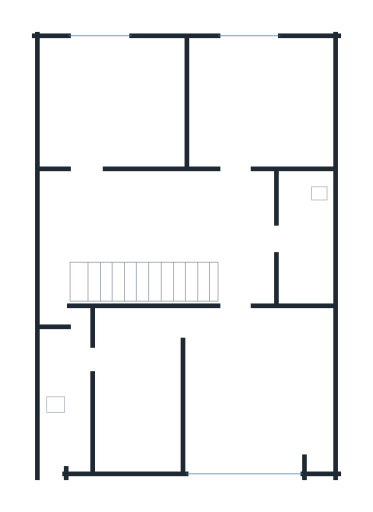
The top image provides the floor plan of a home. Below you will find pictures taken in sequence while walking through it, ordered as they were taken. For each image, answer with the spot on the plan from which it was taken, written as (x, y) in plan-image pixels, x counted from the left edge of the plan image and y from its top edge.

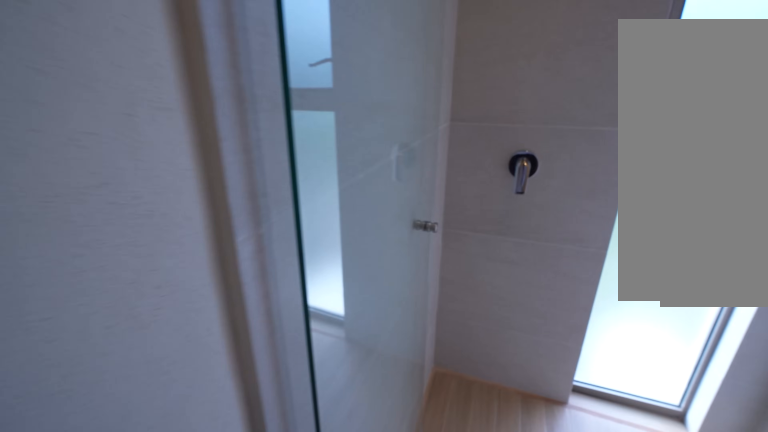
(72, 410)
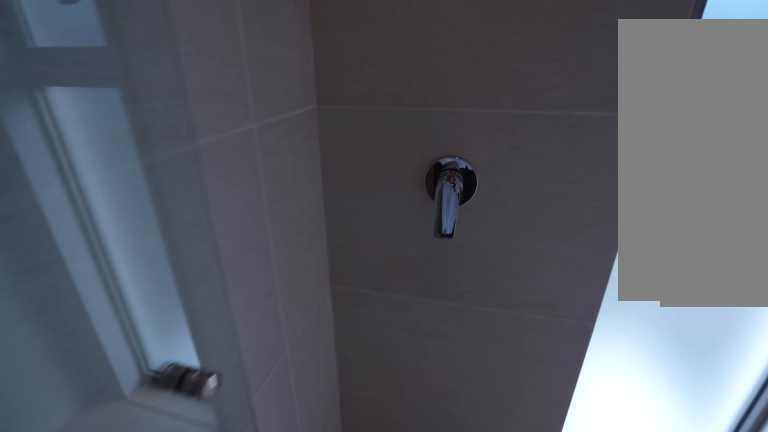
(77, 421)
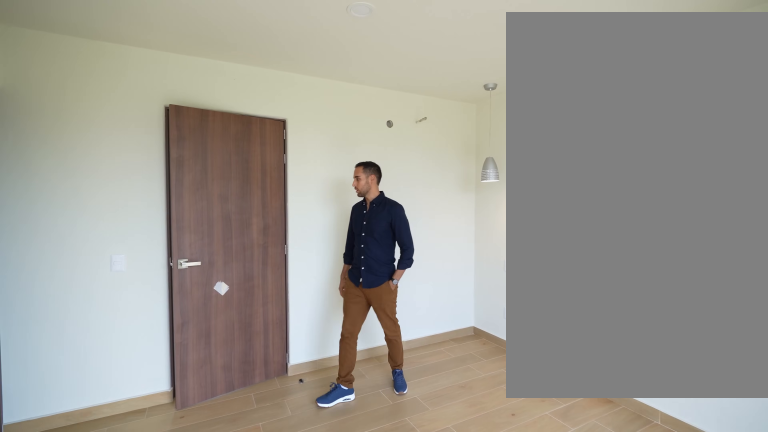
(201, 454)
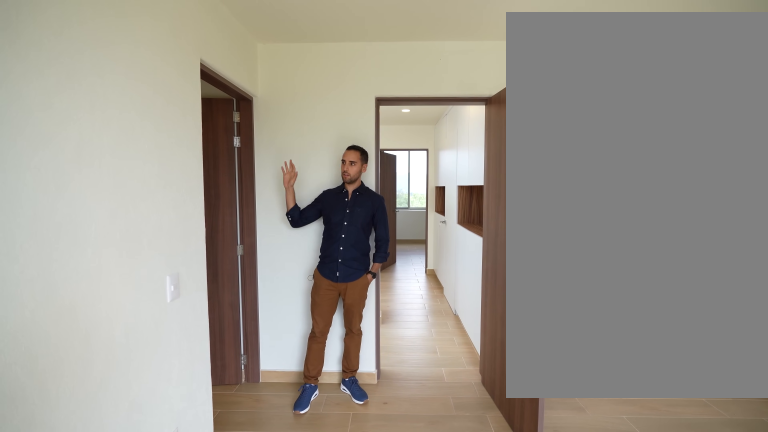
(227, 459)
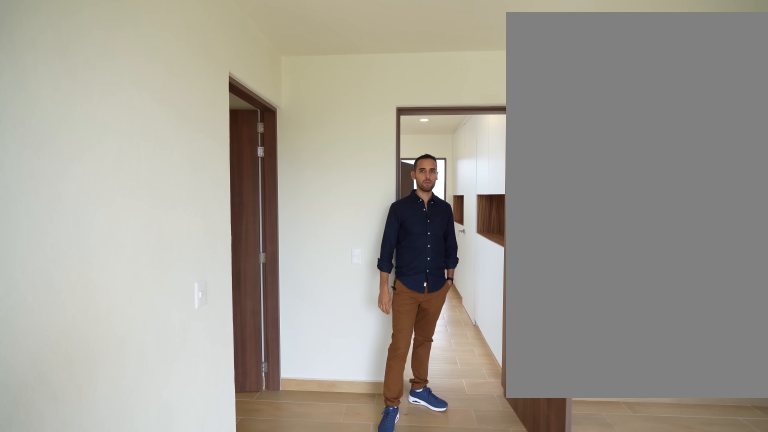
(227, 459)
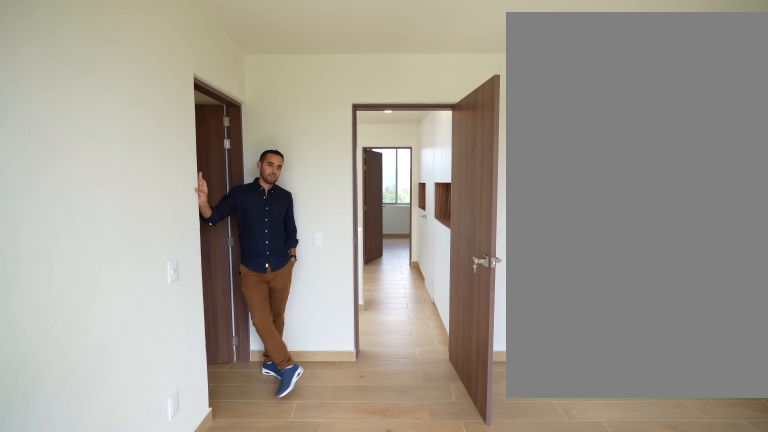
(228, 459)
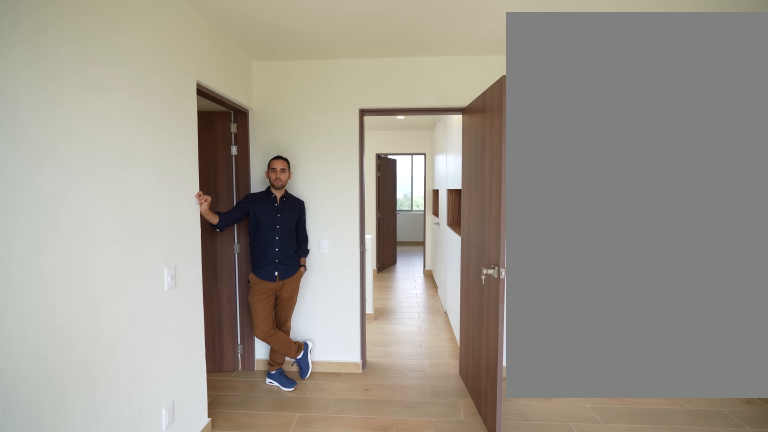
(230, 459)
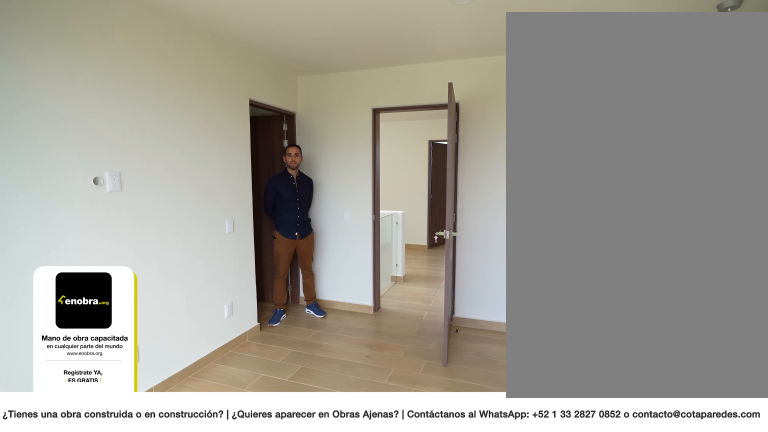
(282, 448)
